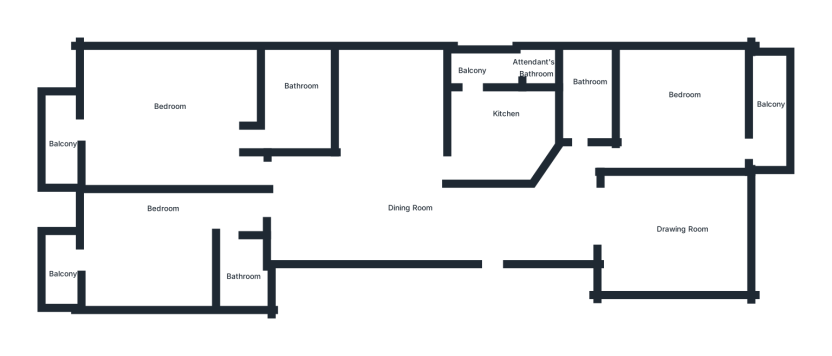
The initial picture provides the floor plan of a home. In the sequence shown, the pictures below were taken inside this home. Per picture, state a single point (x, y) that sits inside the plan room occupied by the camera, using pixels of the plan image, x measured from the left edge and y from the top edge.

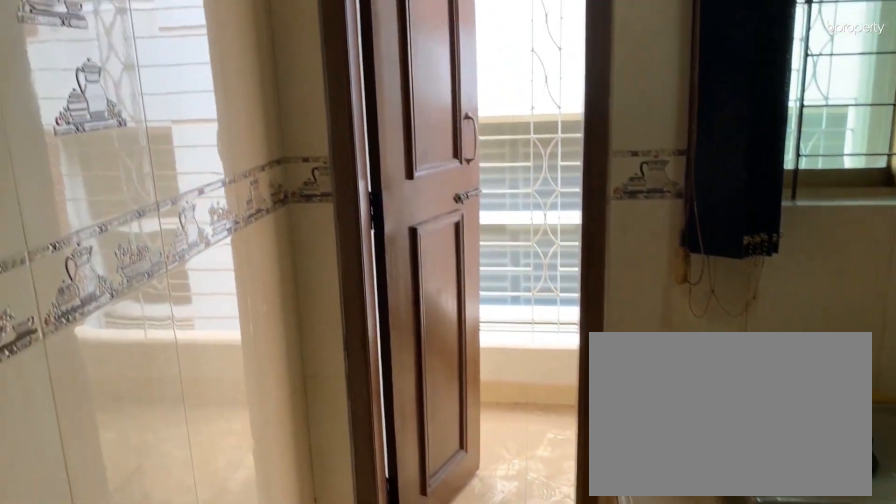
(491, 139)
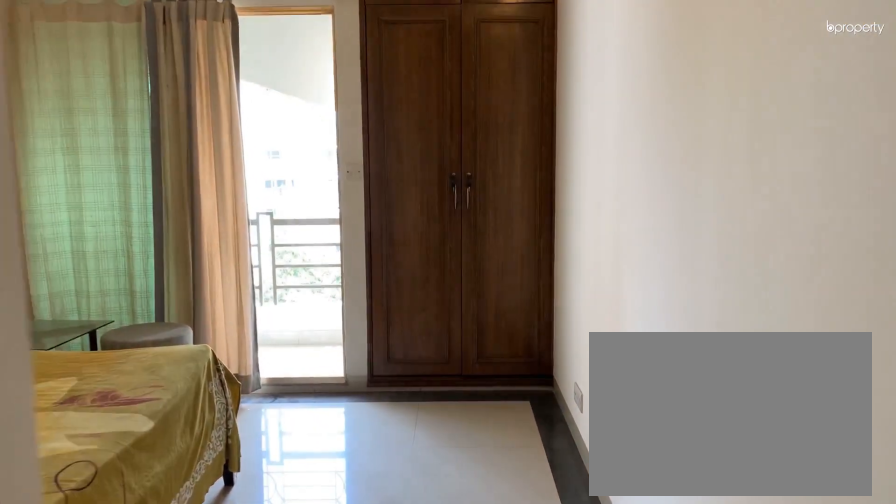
(157, 246)
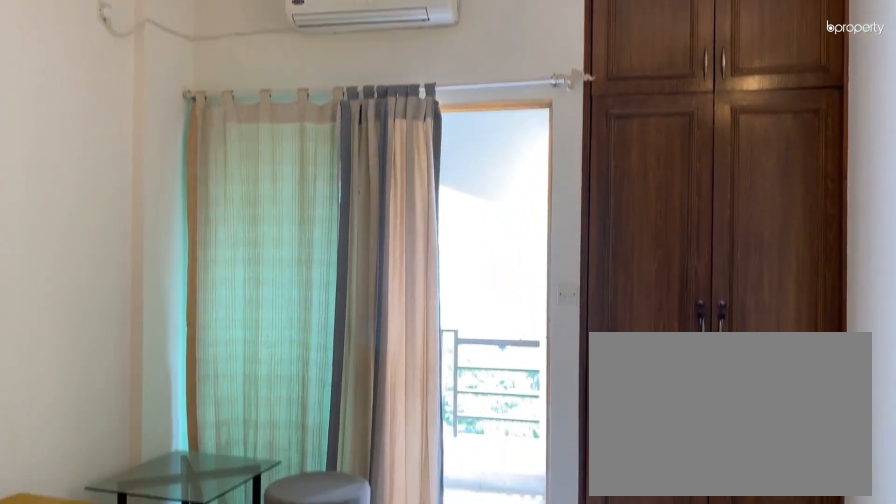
(133, 260)
